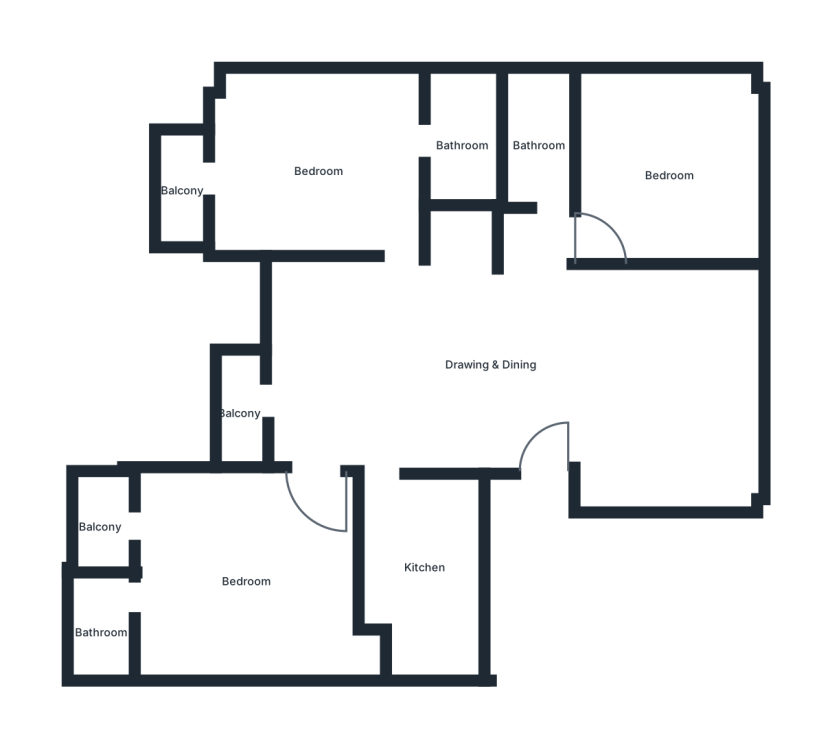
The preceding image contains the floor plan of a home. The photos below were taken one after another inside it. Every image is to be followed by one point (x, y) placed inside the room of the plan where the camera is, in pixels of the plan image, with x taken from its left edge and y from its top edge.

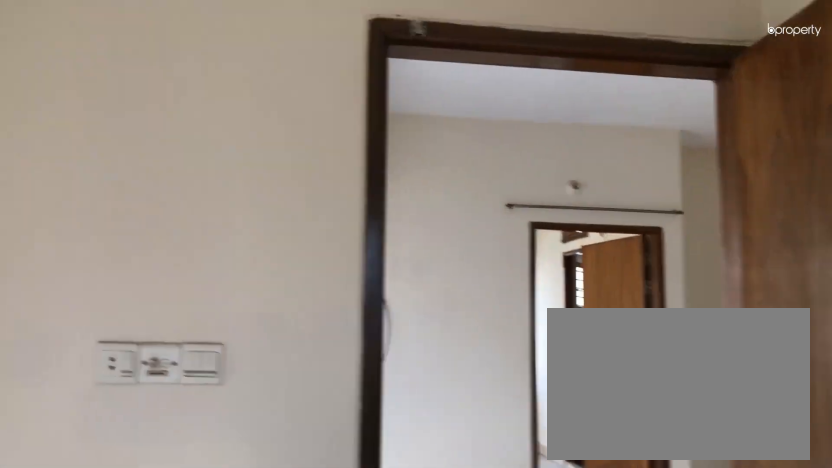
(247, 583)
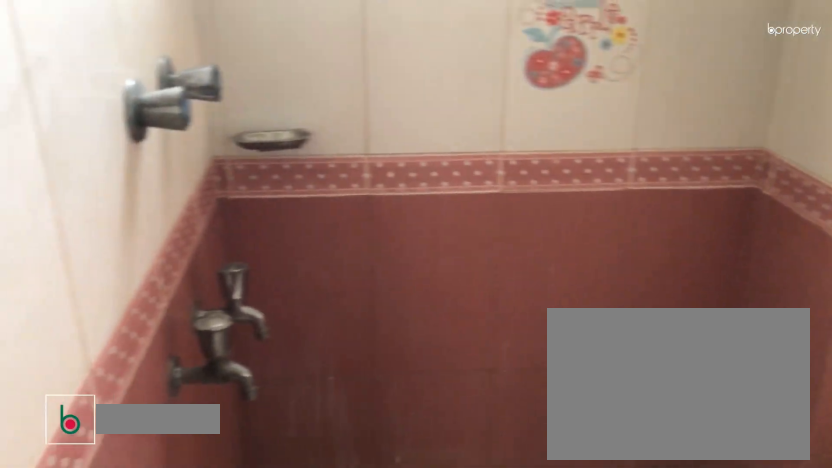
(101, 631)
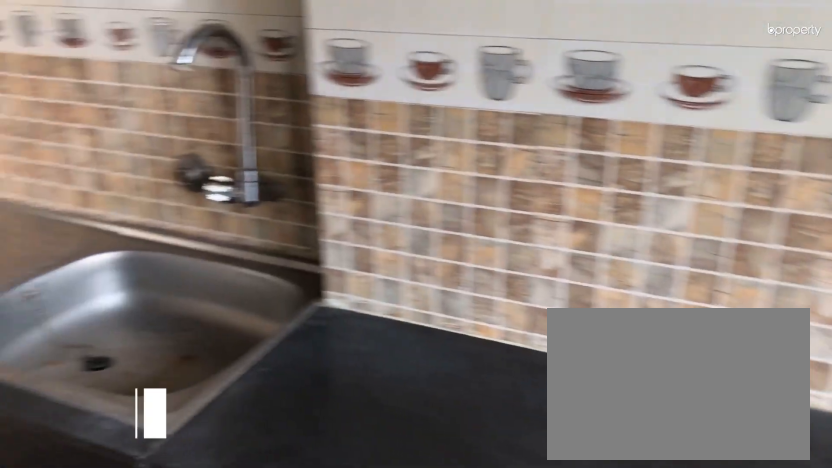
(423, 567)
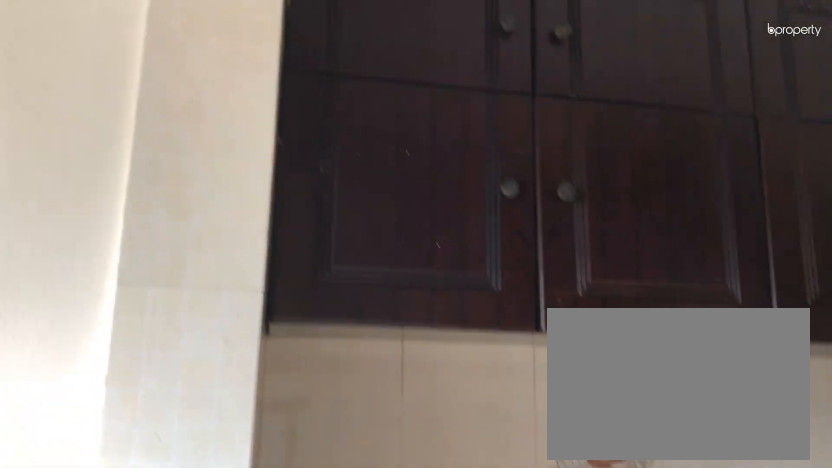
(423, 567)
